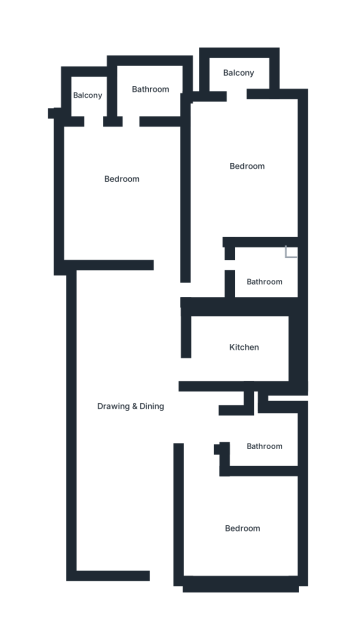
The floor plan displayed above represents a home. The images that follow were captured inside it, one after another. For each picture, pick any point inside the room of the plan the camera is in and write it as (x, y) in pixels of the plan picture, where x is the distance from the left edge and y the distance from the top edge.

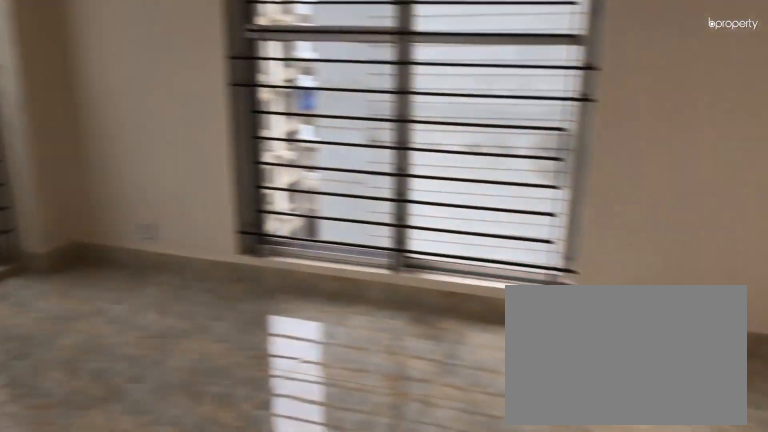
(240, 168)
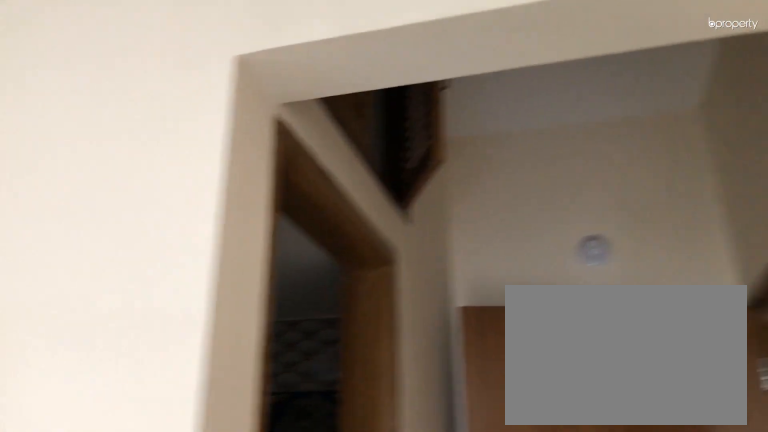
(239, 168)
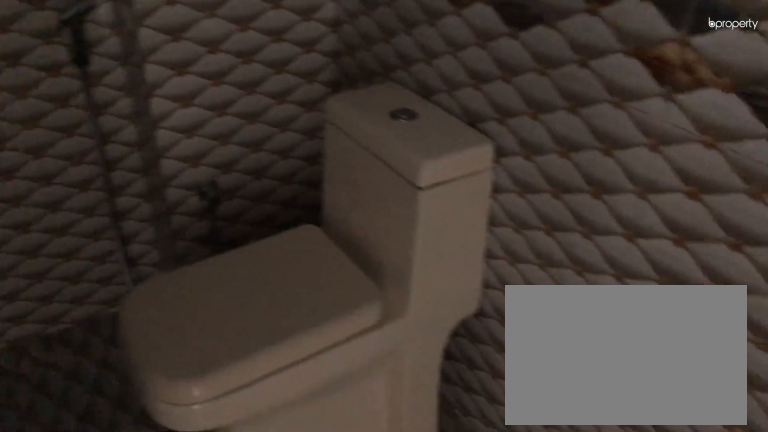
(260, 273)
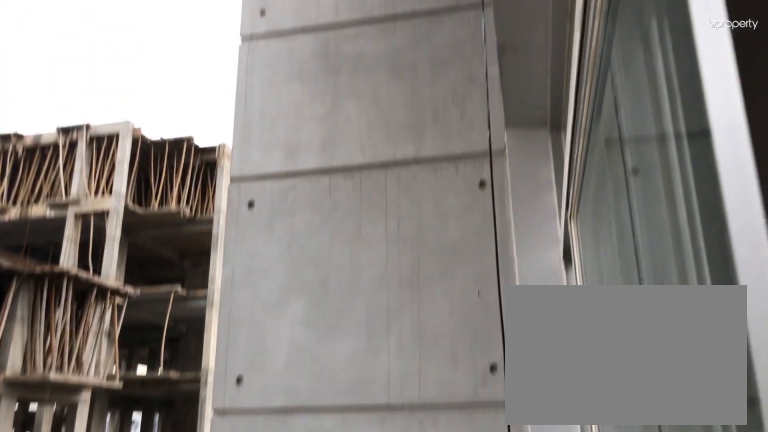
(235, 72)
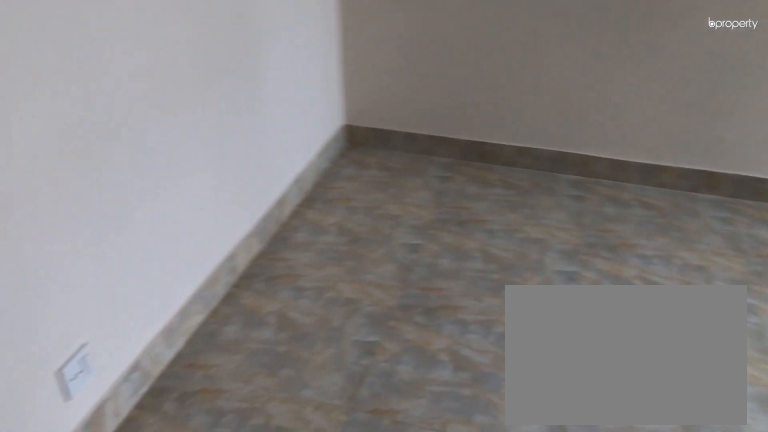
(121, 188)
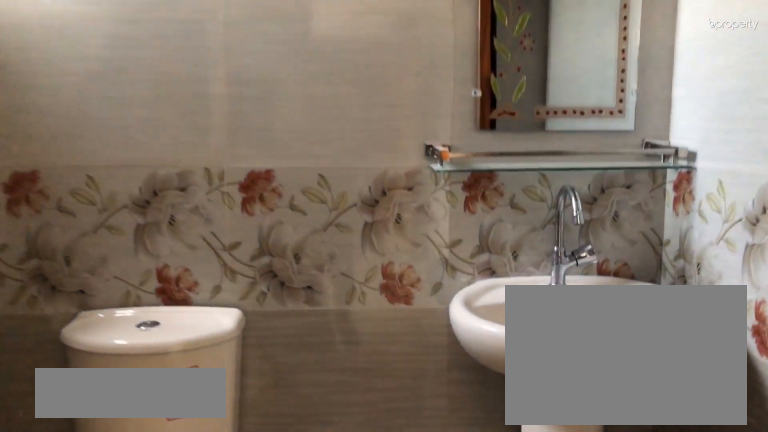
(148, 89)
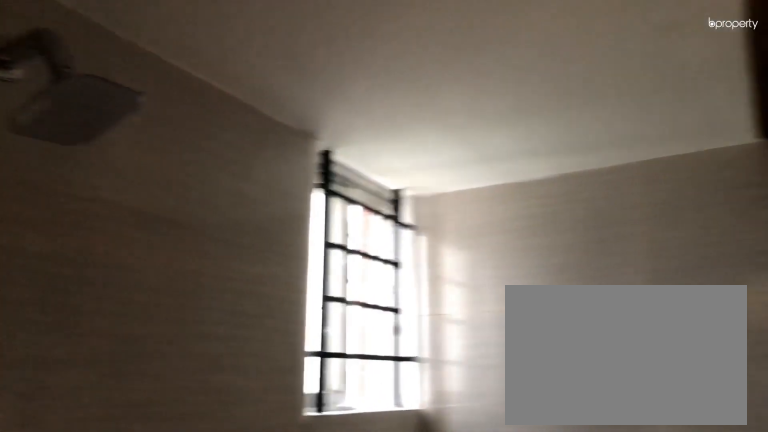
(148, 89)
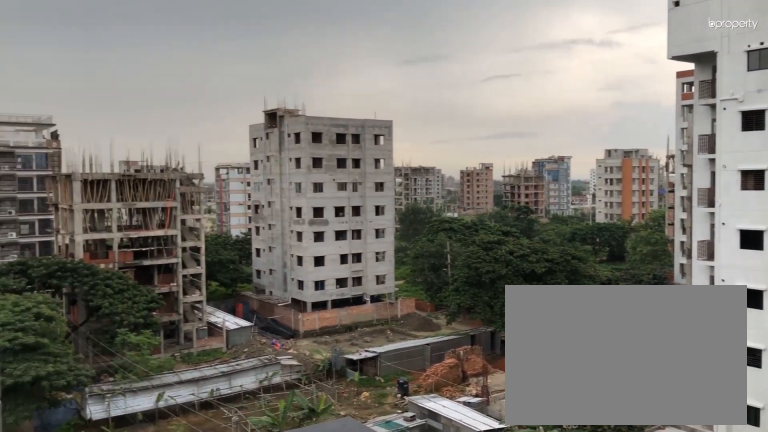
(90, 94)
